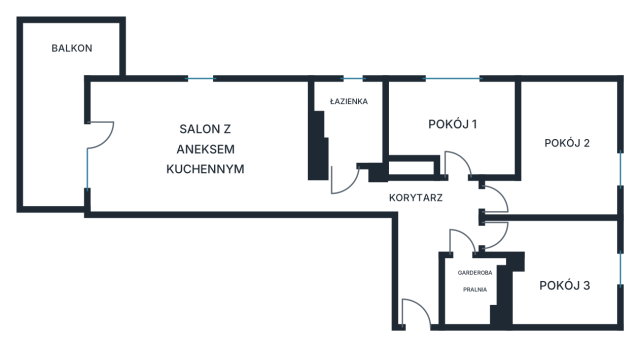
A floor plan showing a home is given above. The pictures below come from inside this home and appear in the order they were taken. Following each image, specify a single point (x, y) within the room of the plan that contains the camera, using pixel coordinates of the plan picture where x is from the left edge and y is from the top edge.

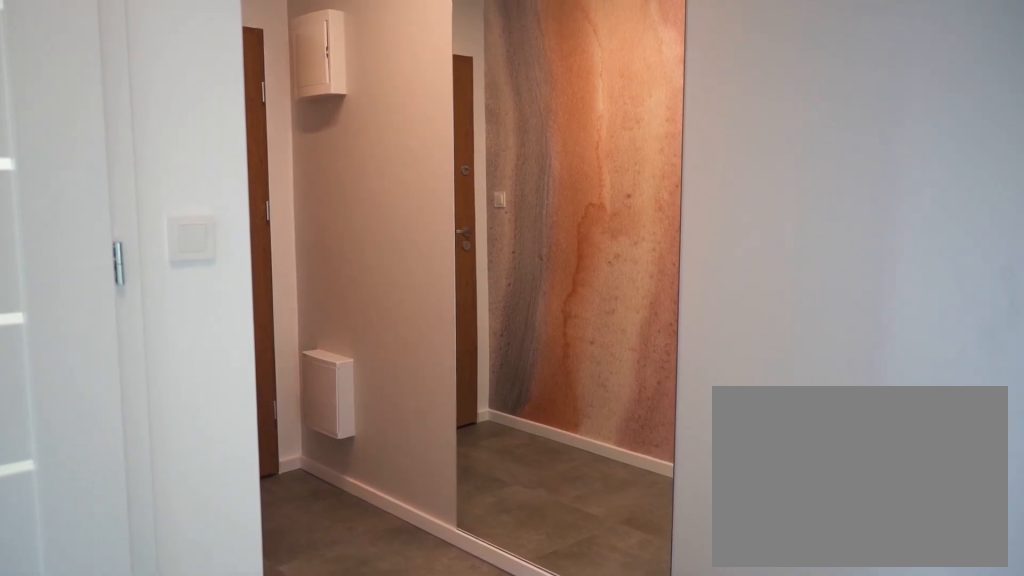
(411, 224)
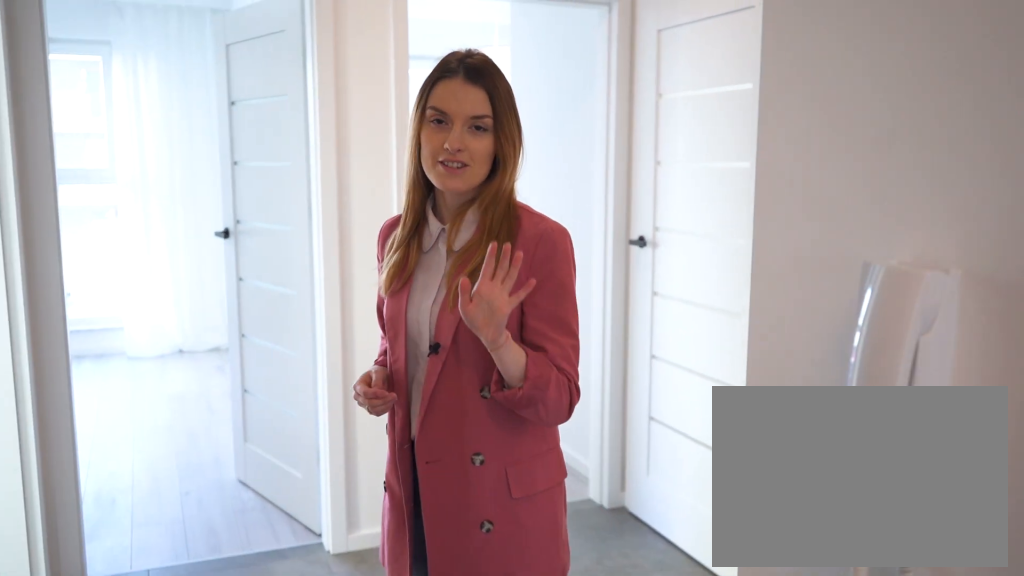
(412, 224)
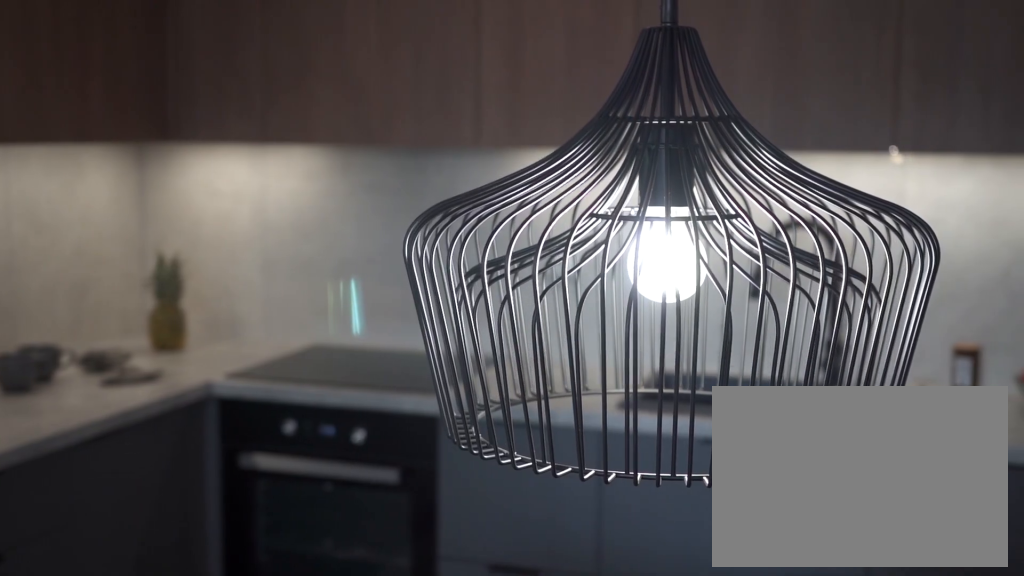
(198, 146)
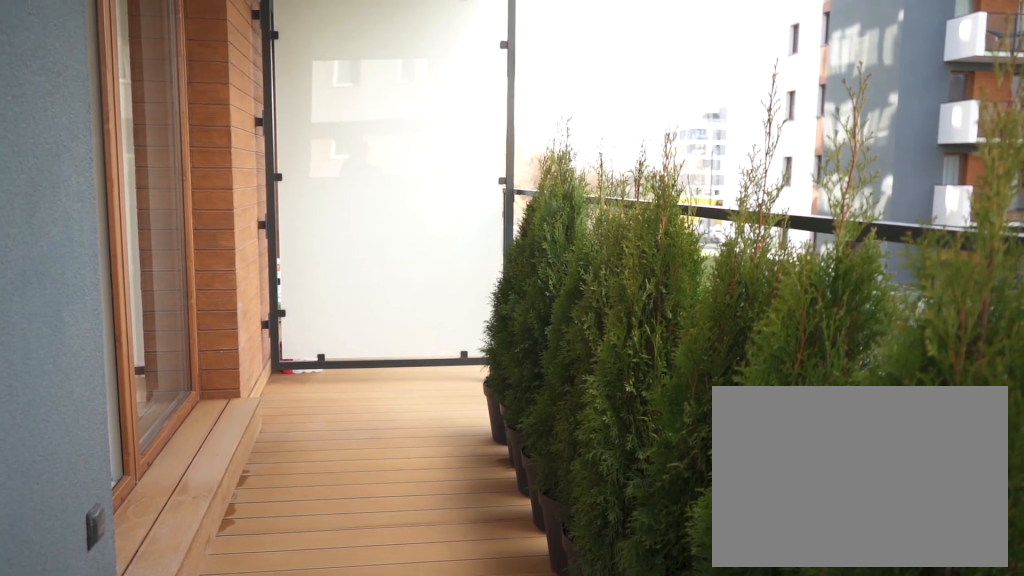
(61, 105)
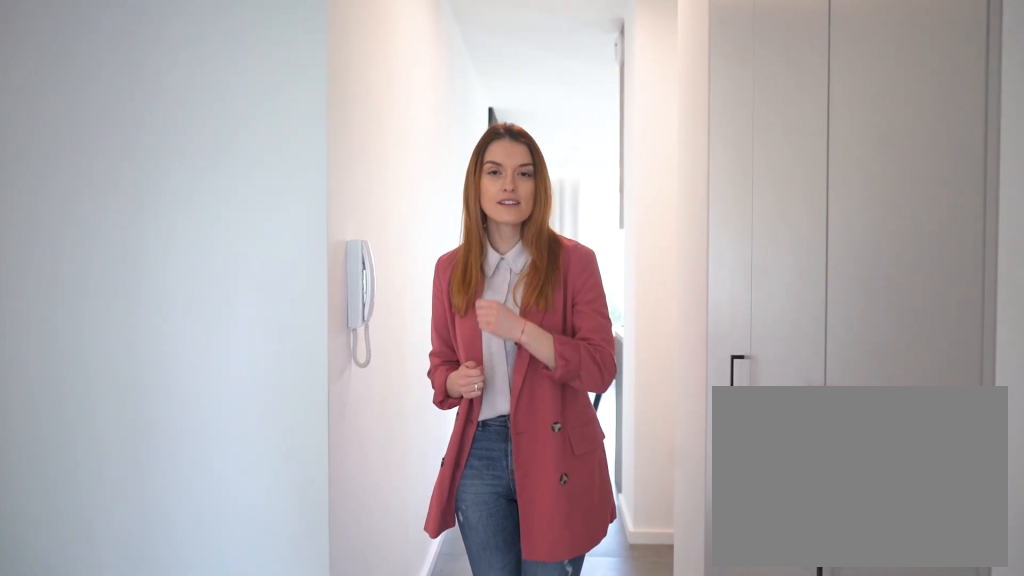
(411, 224)
